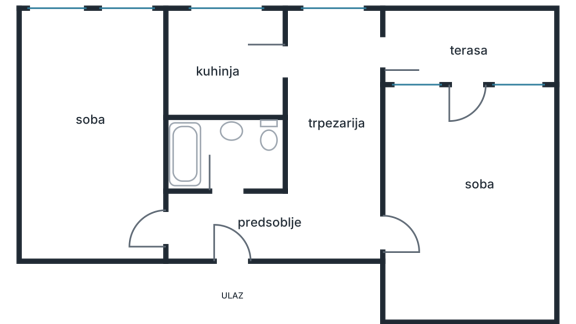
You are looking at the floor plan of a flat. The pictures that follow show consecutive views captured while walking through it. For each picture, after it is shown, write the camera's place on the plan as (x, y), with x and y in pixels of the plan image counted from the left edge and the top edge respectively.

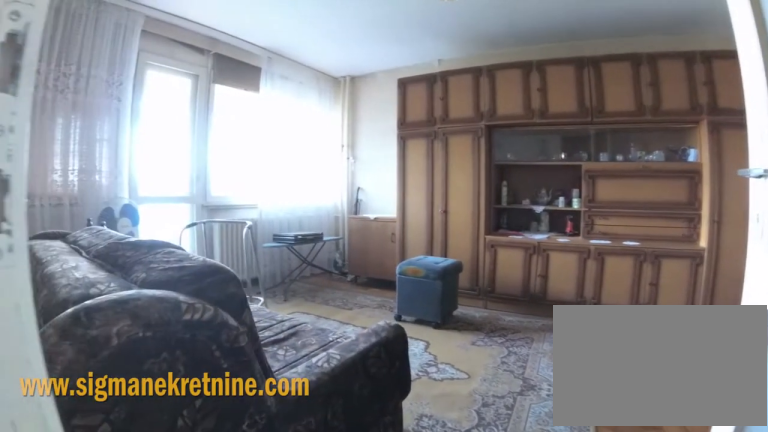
(368, 229)
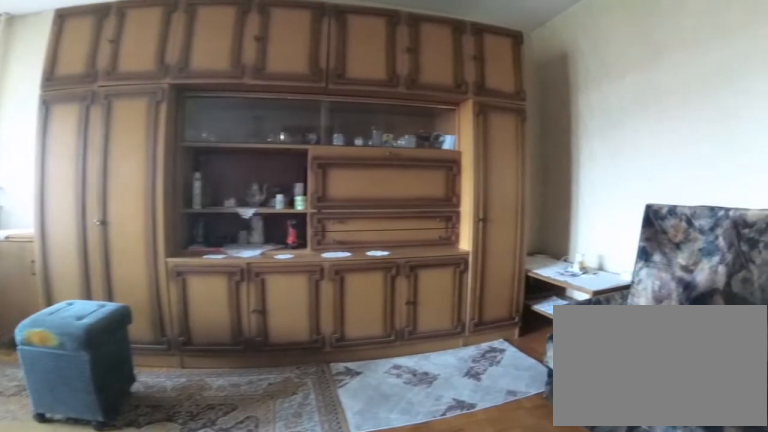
(404, 226)
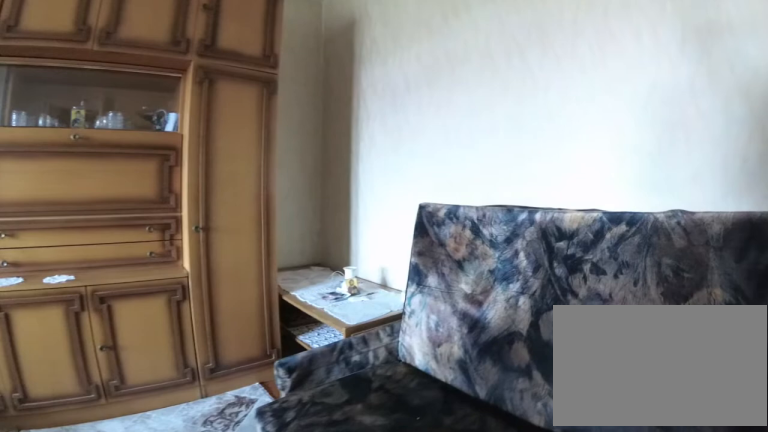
(437, 268)
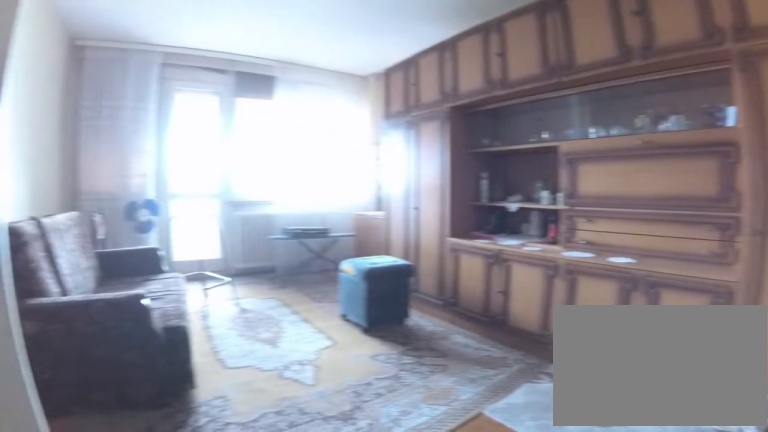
(453, 299)
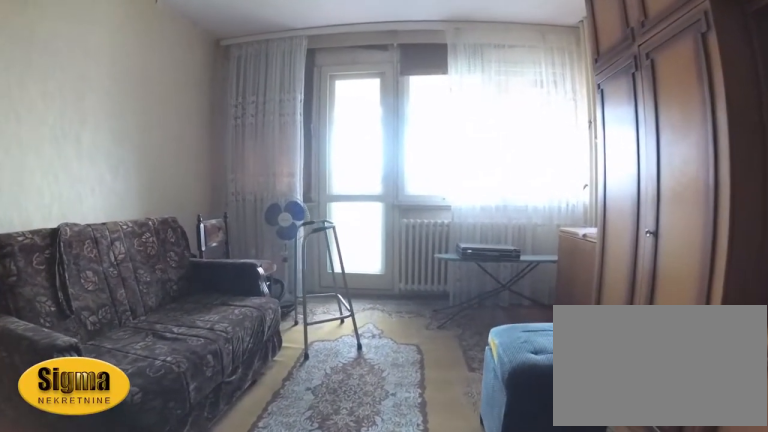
(473, 250)
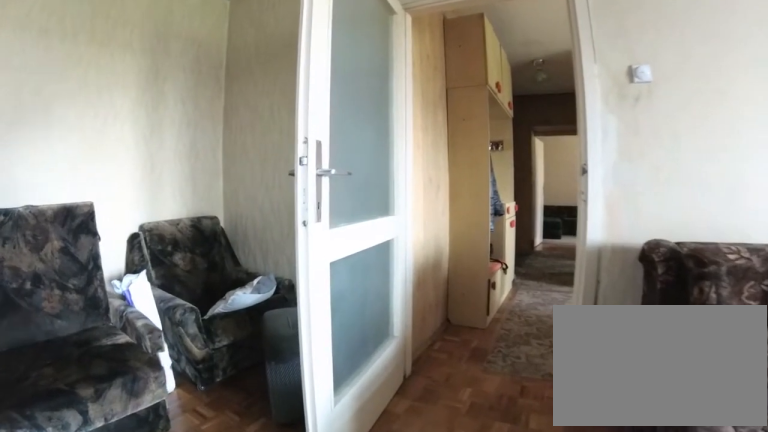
(466, 218)
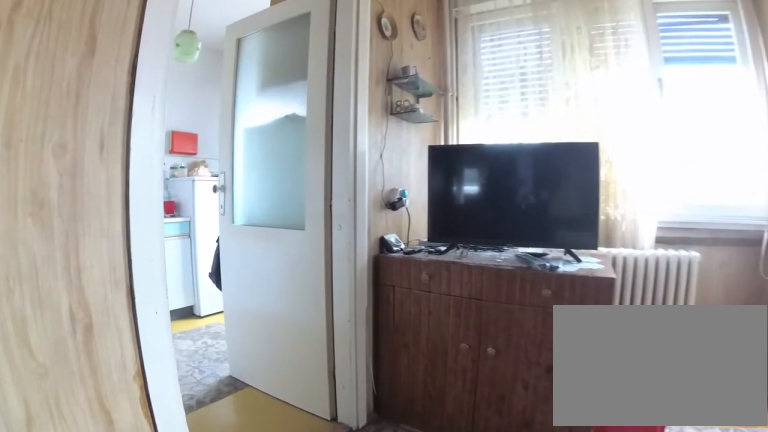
(332, 106)
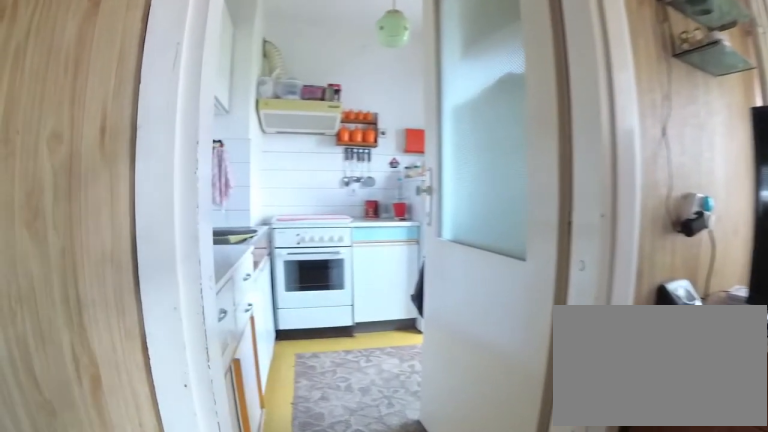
(328, 83)
